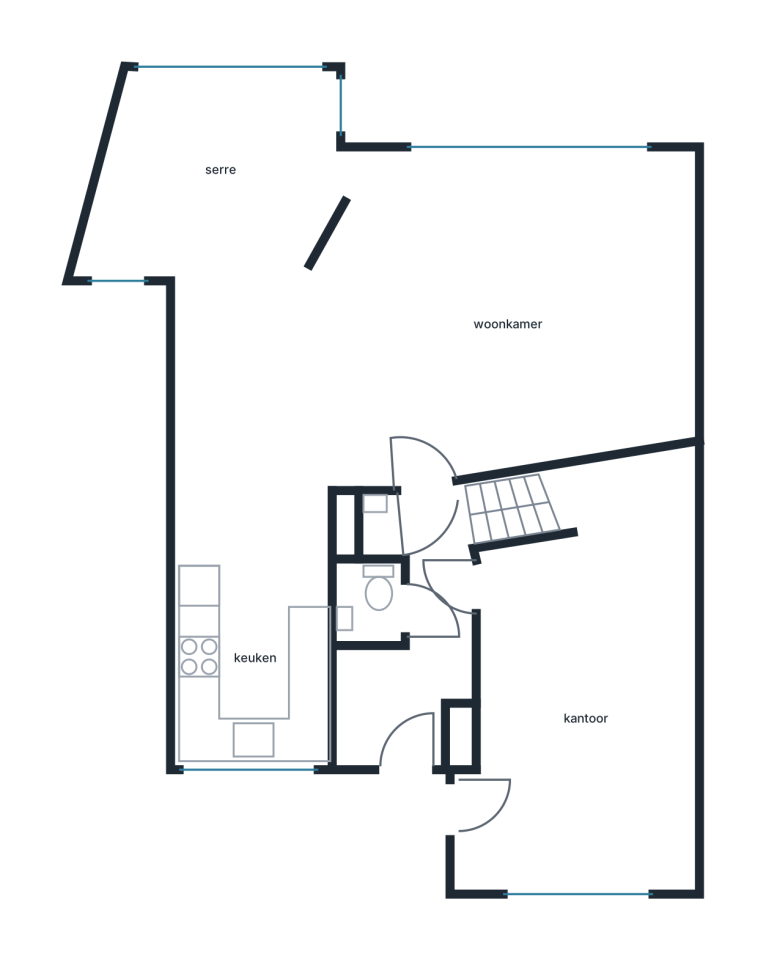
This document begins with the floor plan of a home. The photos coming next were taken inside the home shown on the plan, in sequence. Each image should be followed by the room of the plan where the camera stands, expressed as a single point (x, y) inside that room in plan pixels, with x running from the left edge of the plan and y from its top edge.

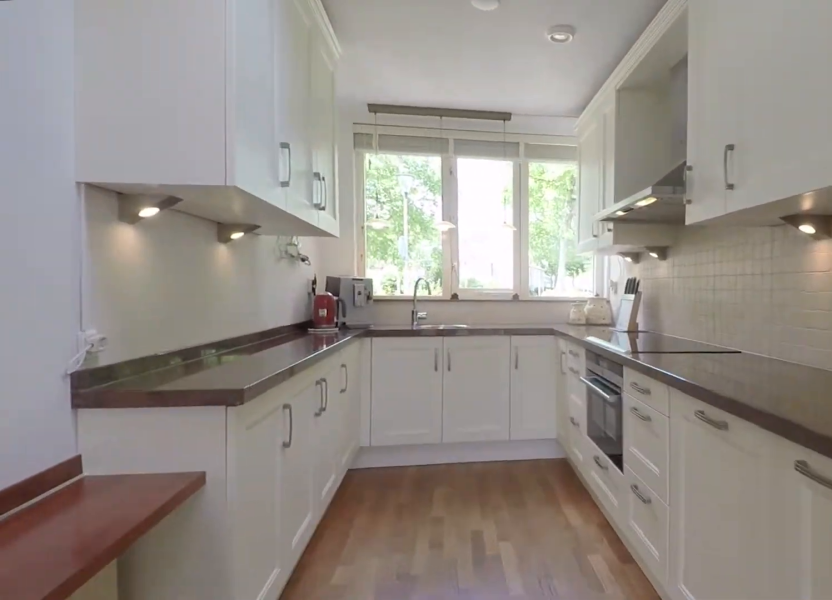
(253, 626)
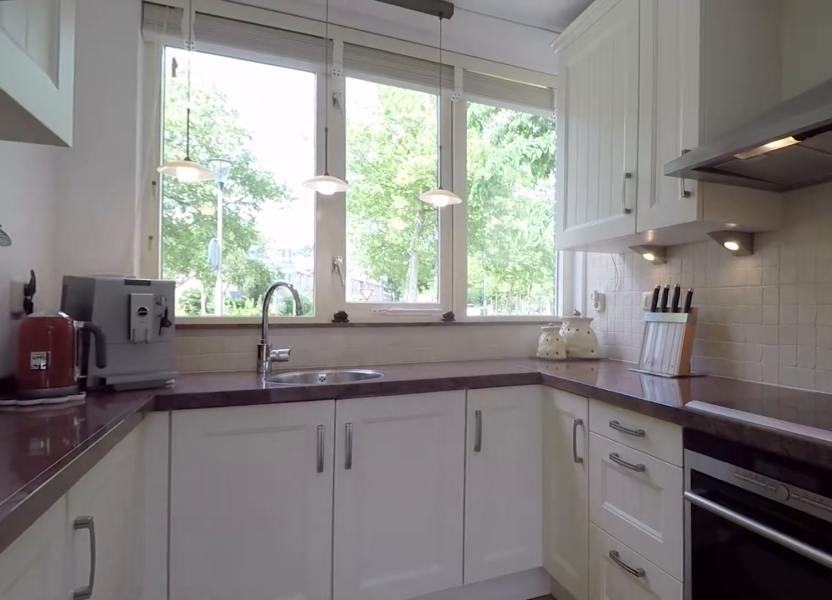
(253, 626)
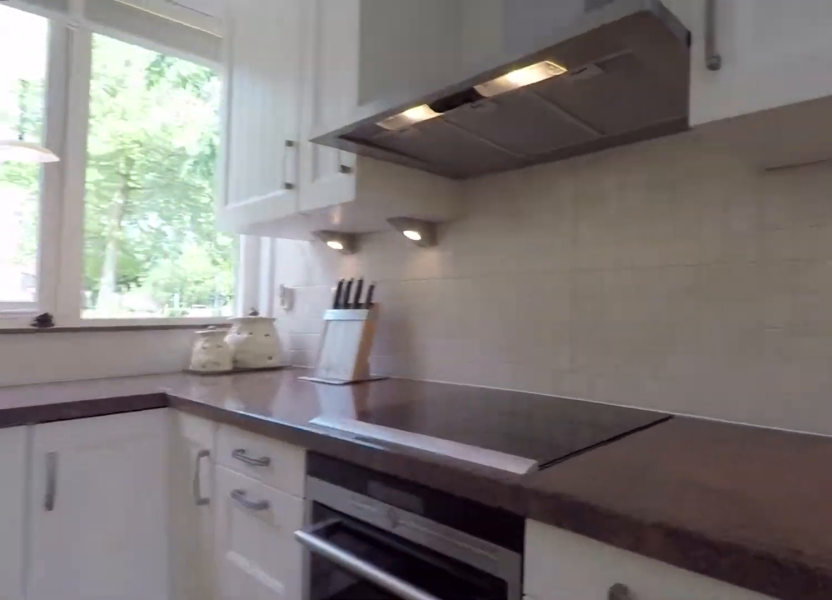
(253, 626)
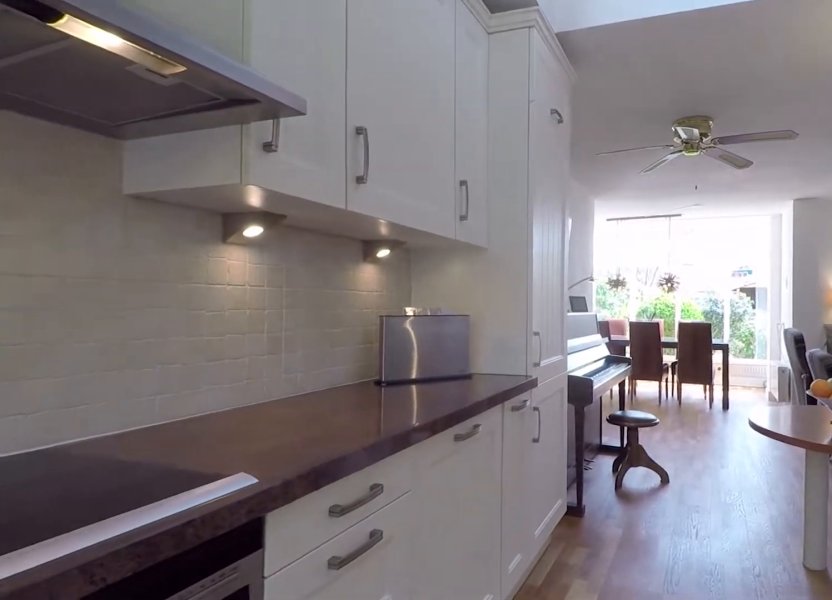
(253, 626)
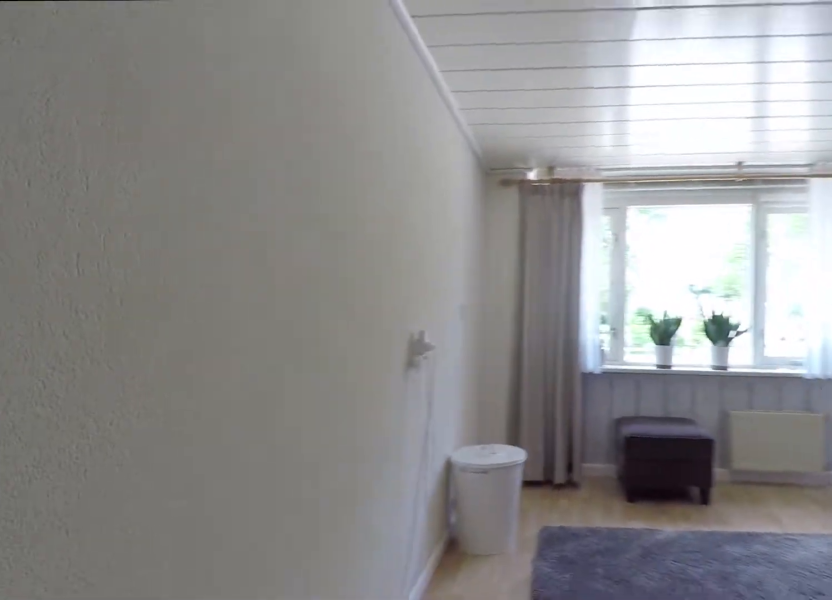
(583, 714)
